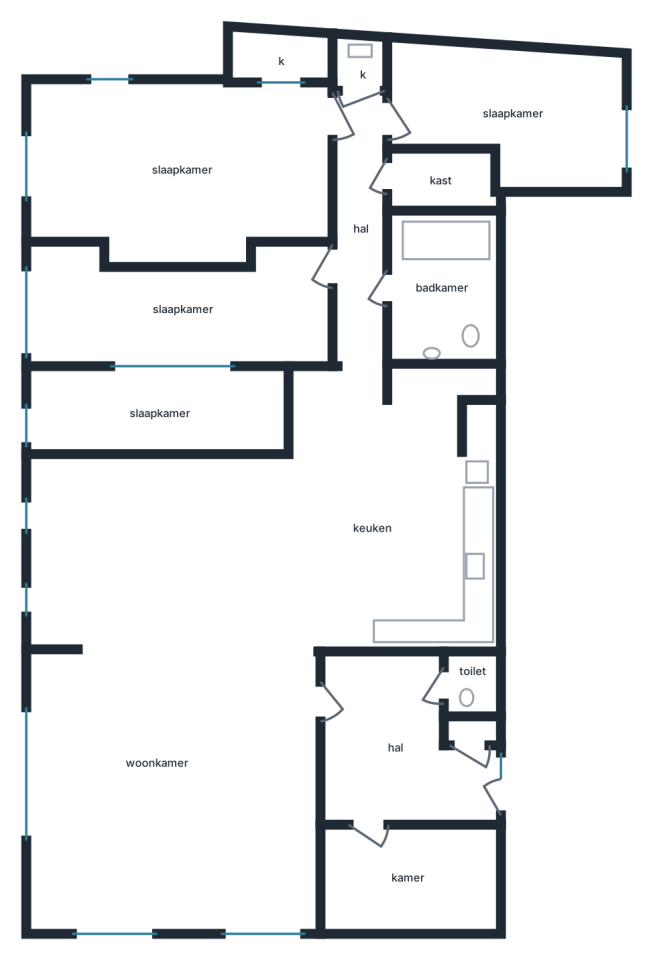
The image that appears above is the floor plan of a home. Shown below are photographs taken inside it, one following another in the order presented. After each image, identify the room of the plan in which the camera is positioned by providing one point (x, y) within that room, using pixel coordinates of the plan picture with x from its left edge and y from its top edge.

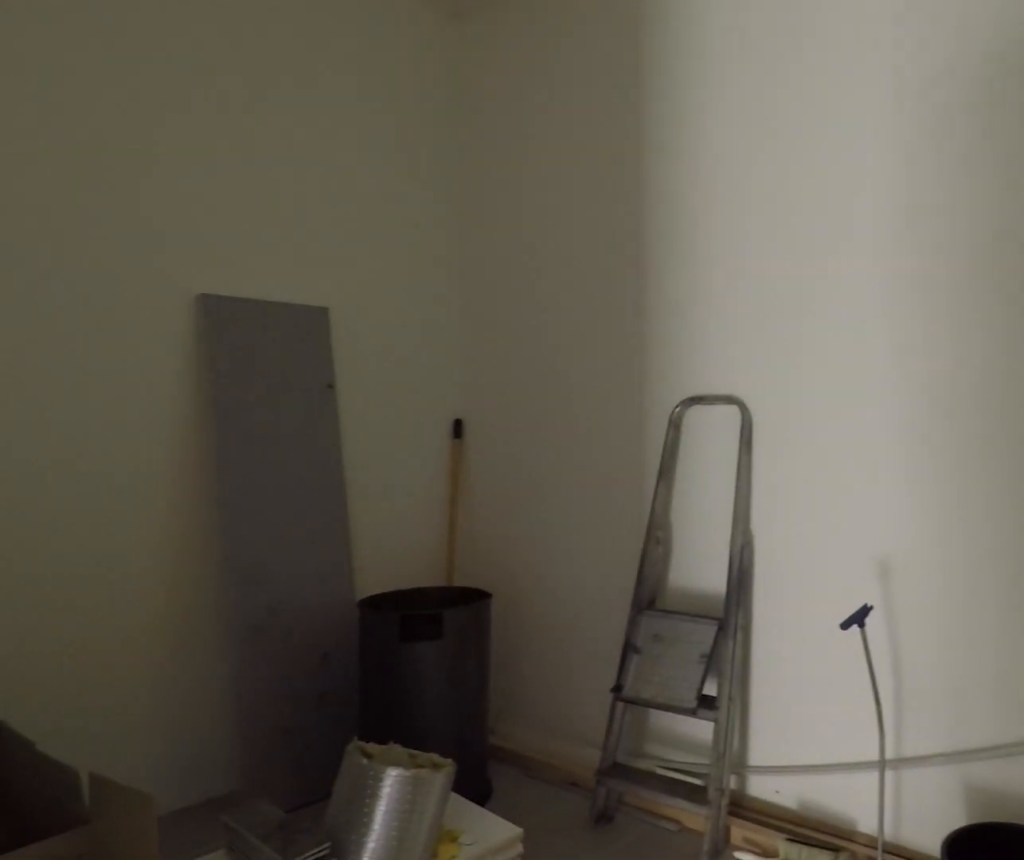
(407, 876)
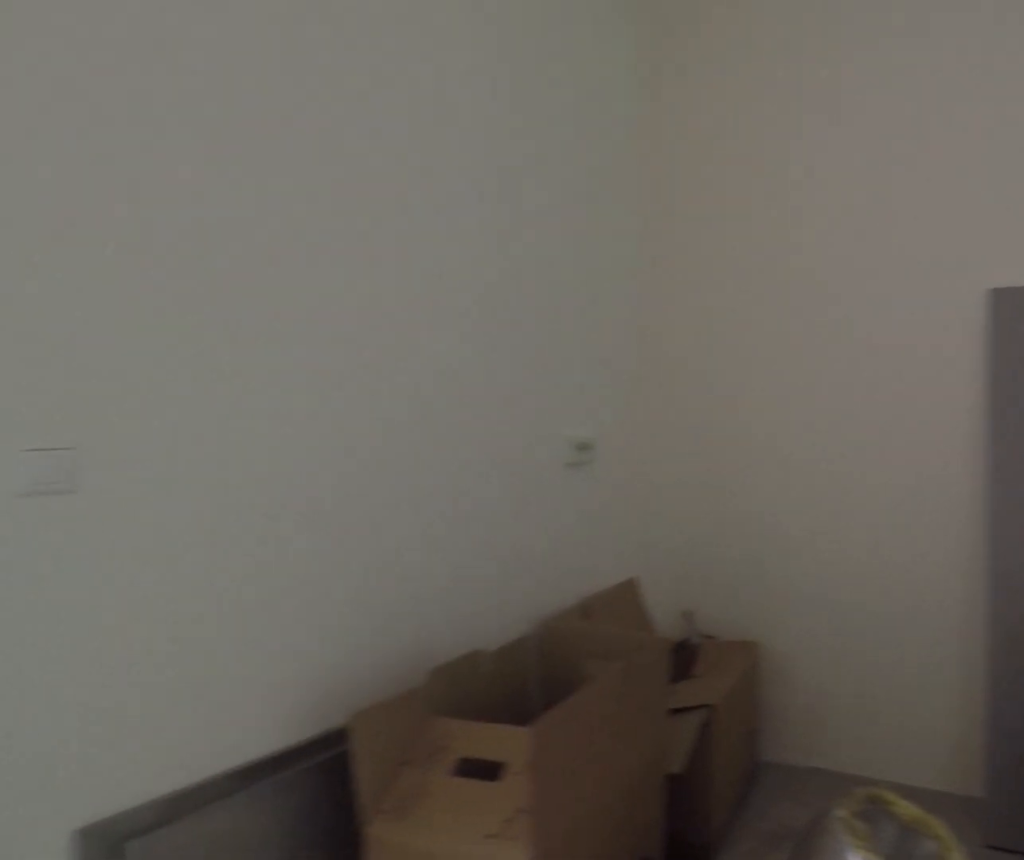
(407, 876)
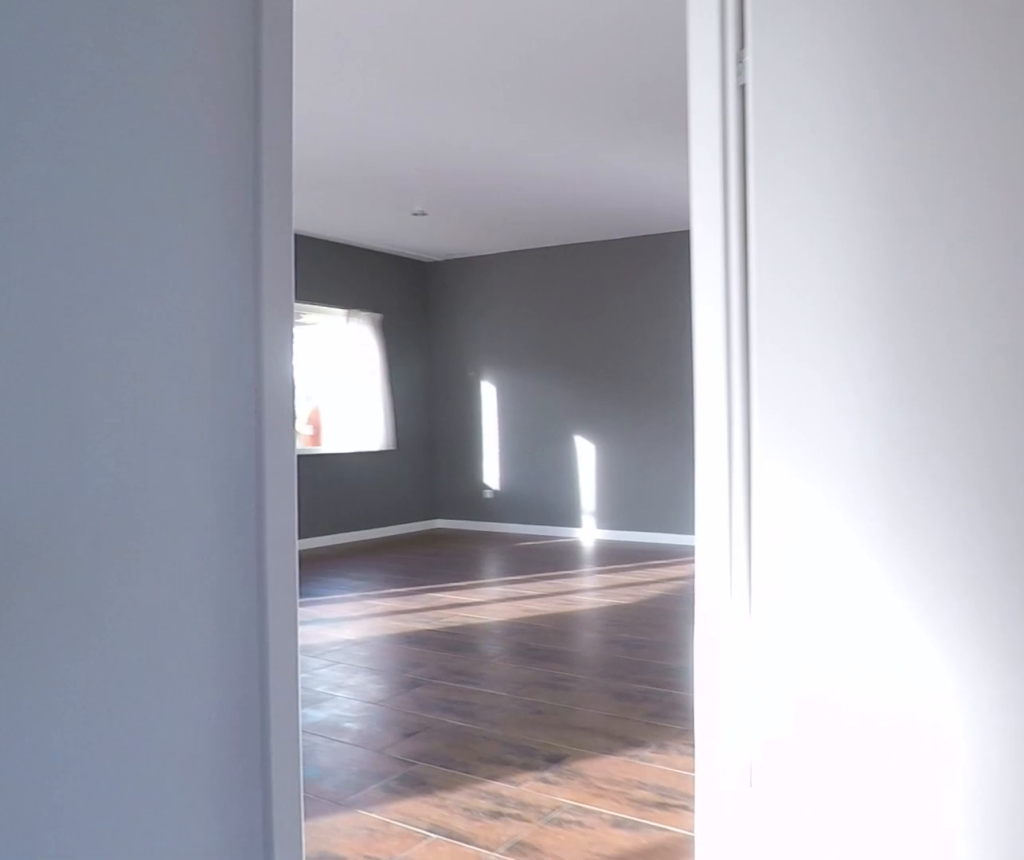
(395, 745)
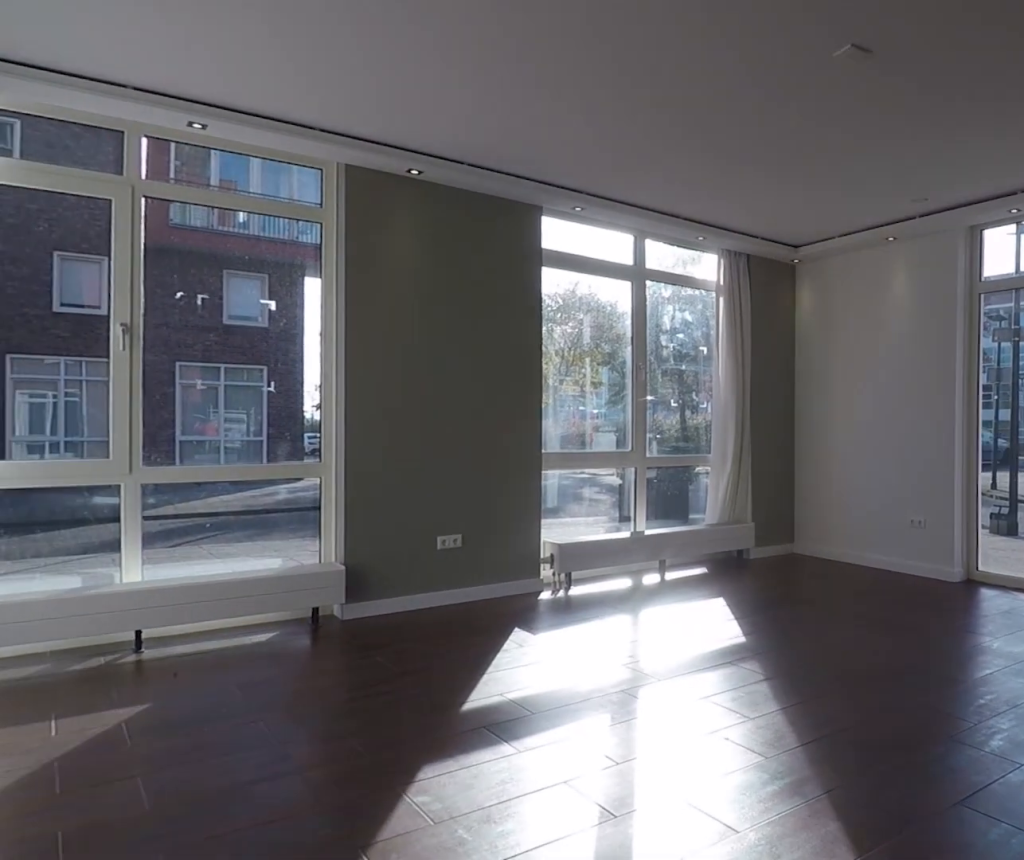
(171, 697)
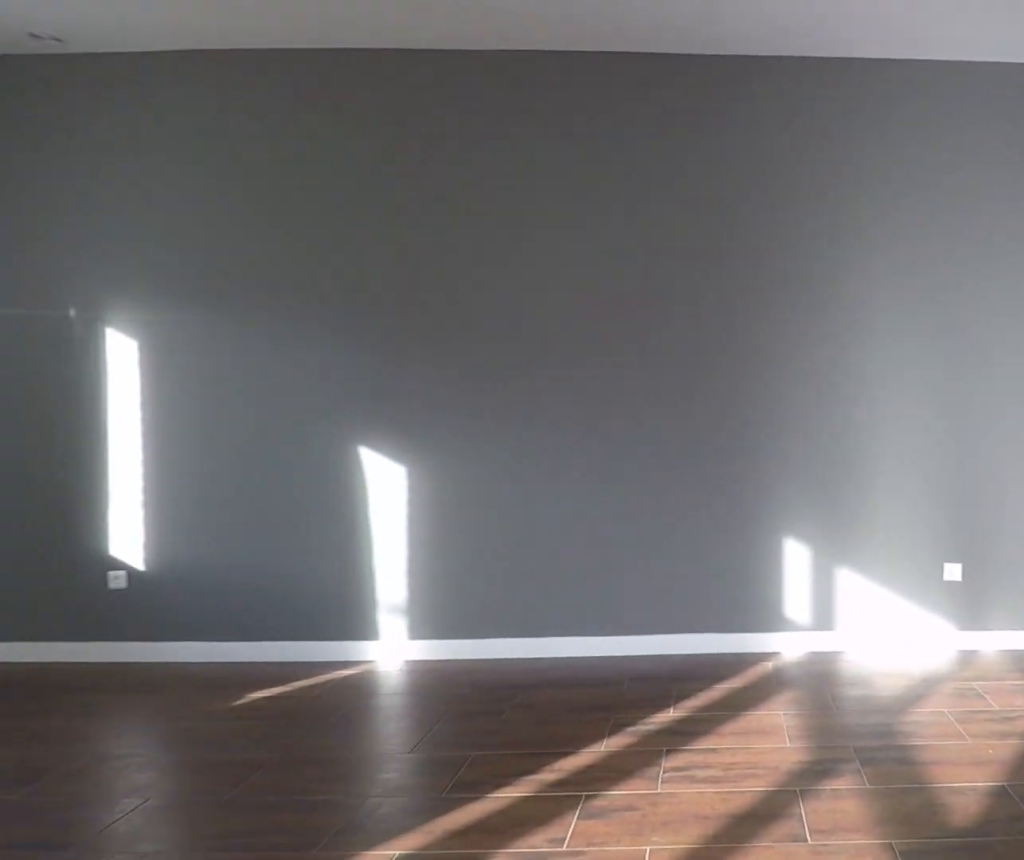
(171, 697)
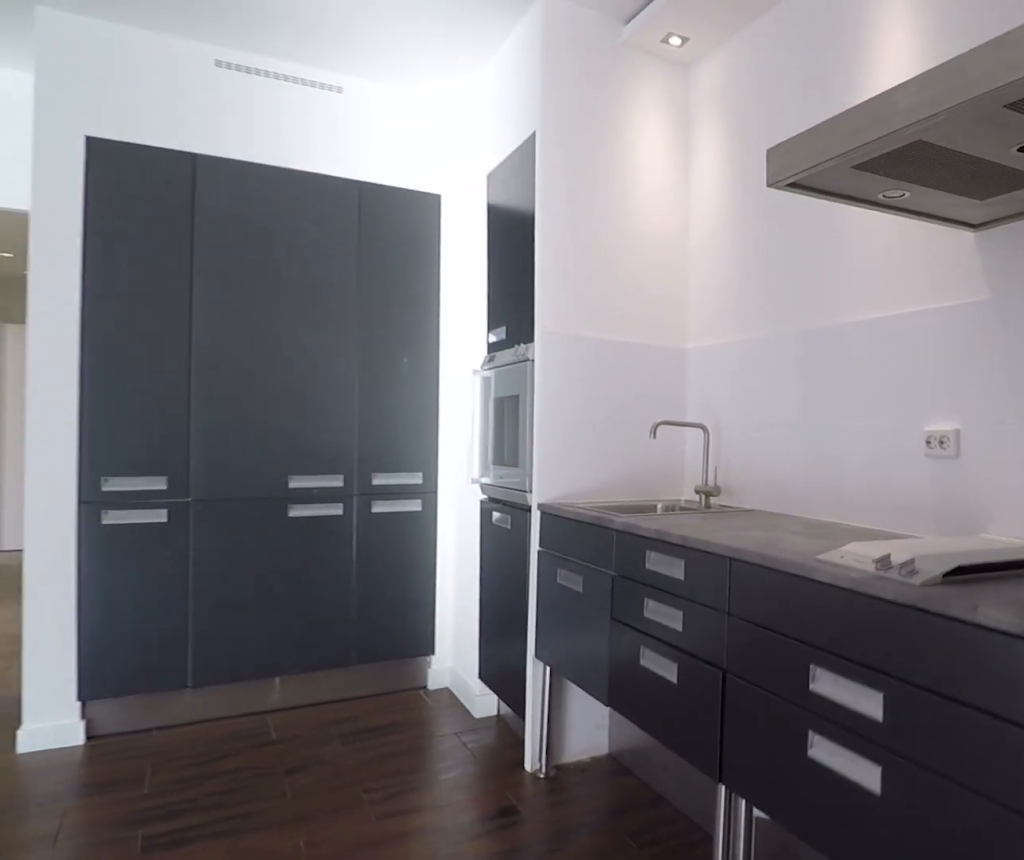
(394, 513)
